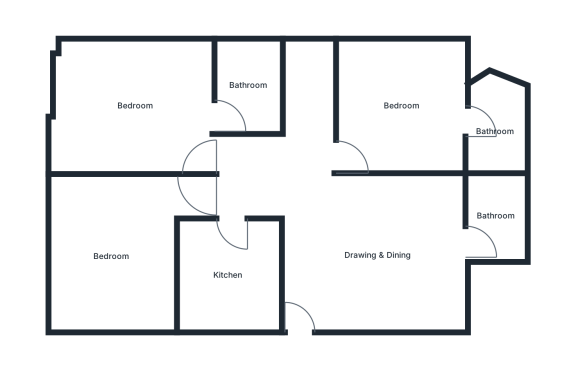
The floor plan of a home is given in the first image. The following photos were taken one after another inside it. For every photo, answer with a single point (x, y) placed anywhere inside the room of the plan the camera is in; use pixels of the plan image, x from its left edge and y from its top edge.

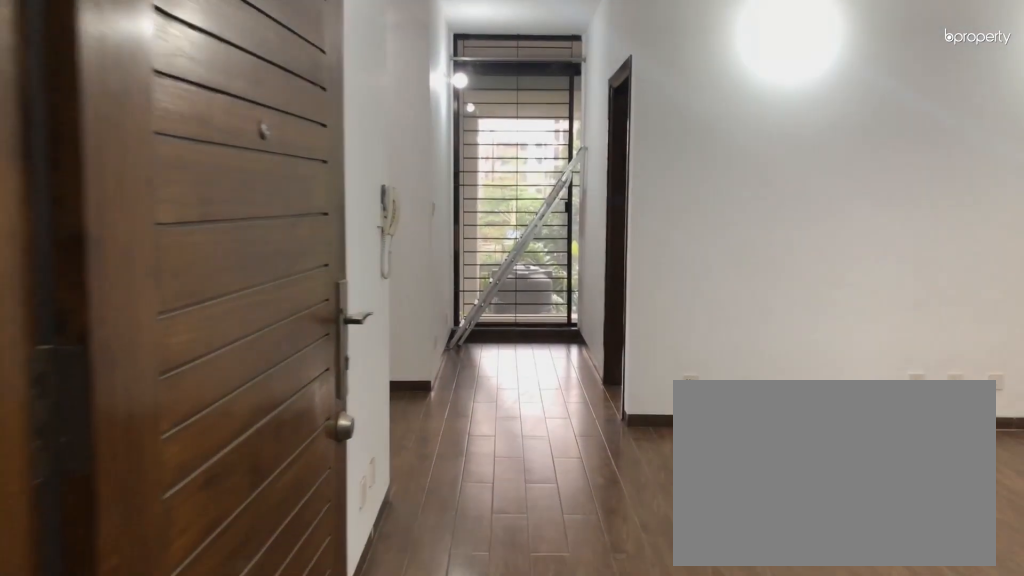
(305, 319)
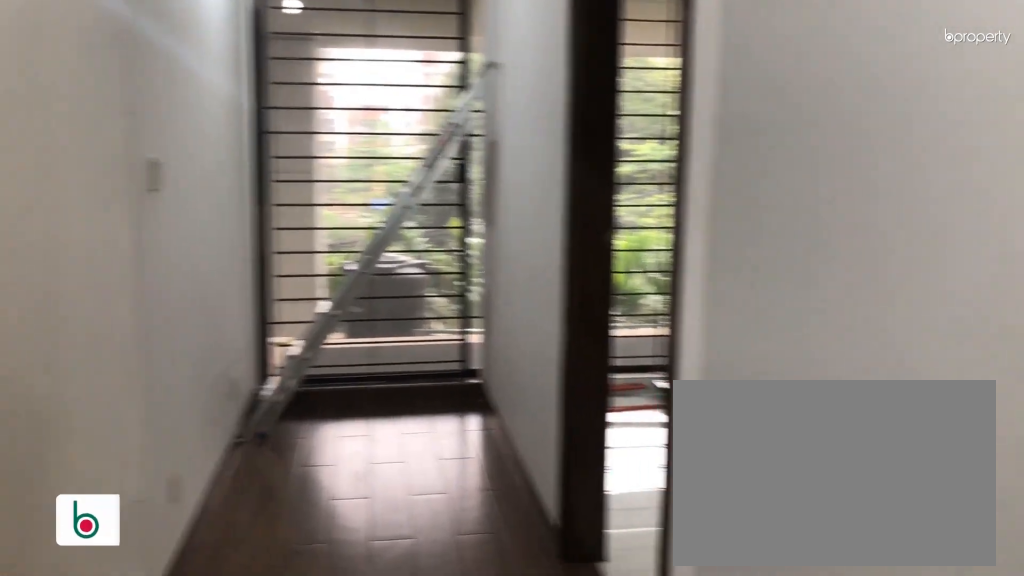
(376, 256)
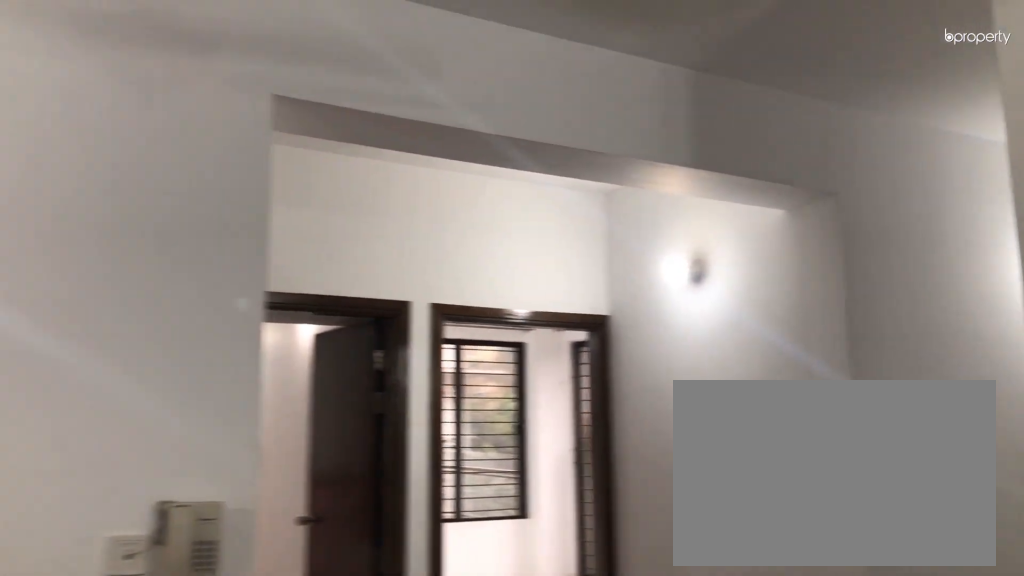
(376, 256)
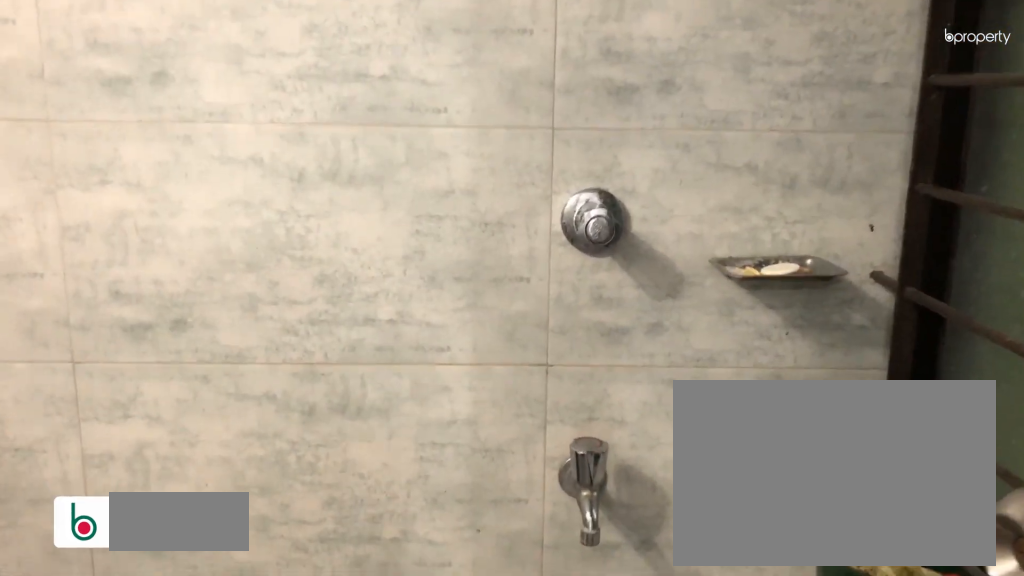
(496, 216)
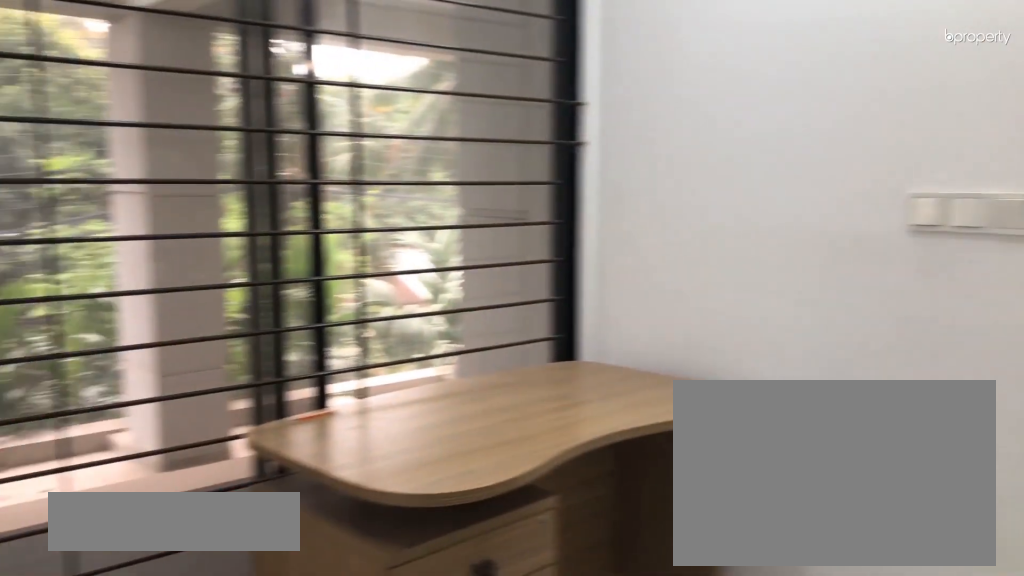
(401, 106)
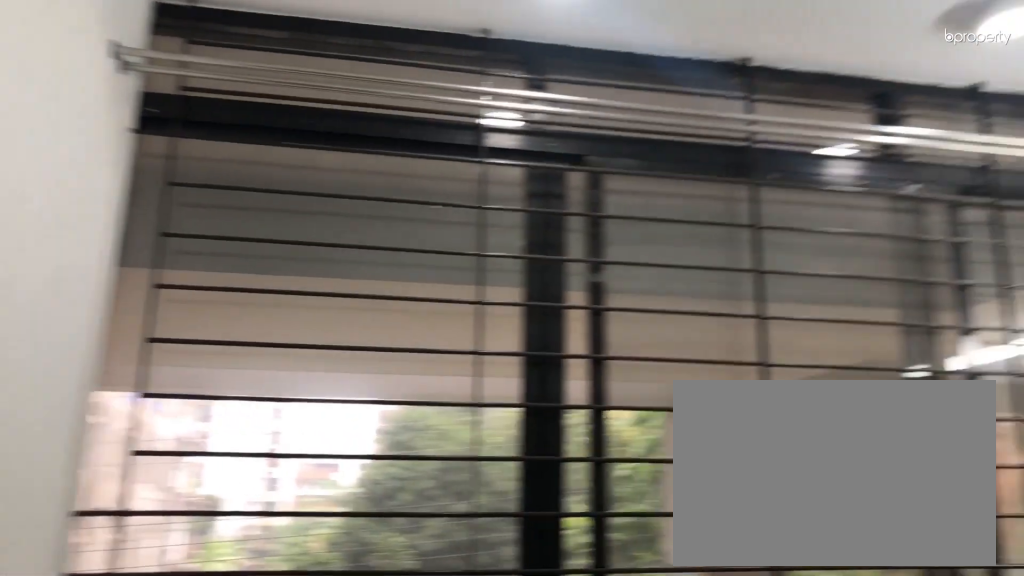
(401, 106)
